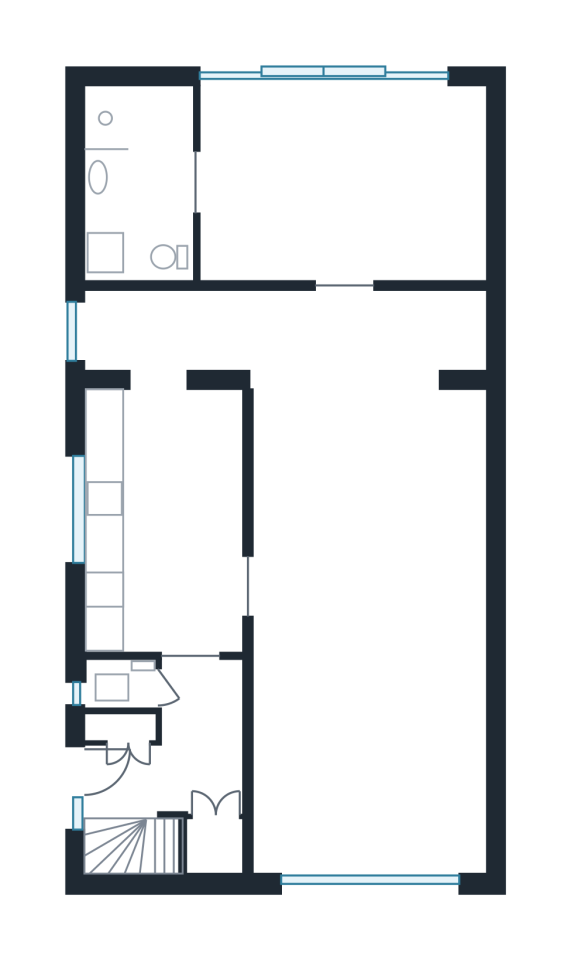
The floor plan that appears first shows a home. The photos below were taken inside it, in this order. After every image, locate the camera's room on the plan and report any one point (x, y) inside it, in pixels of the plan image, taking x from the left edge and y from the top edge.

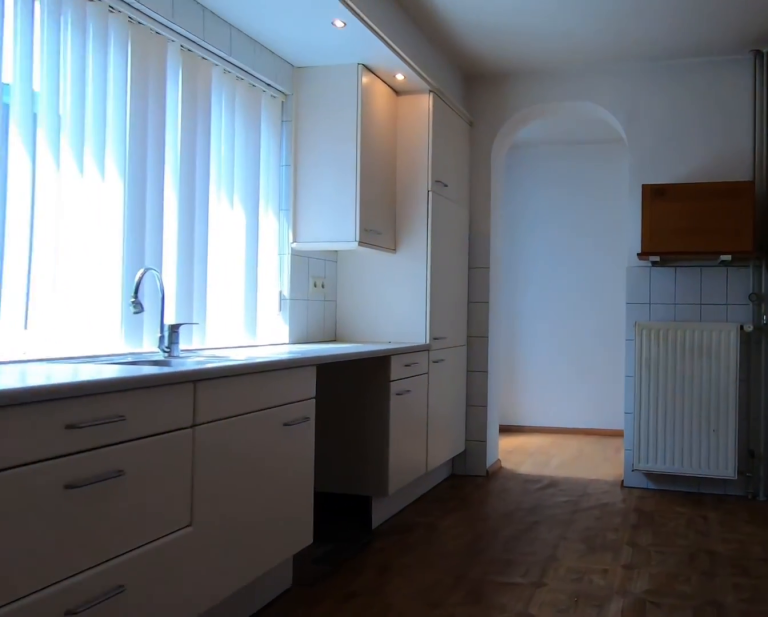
(182, 518)
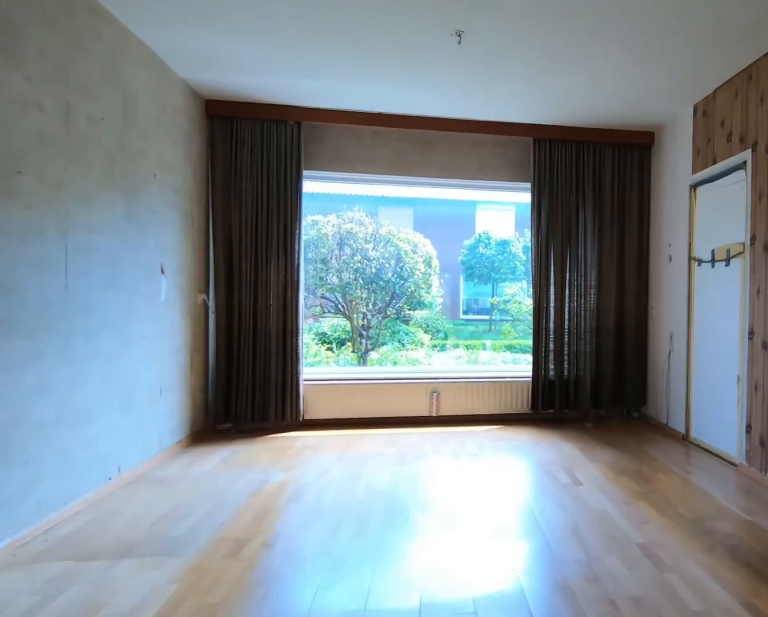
(366, 628)
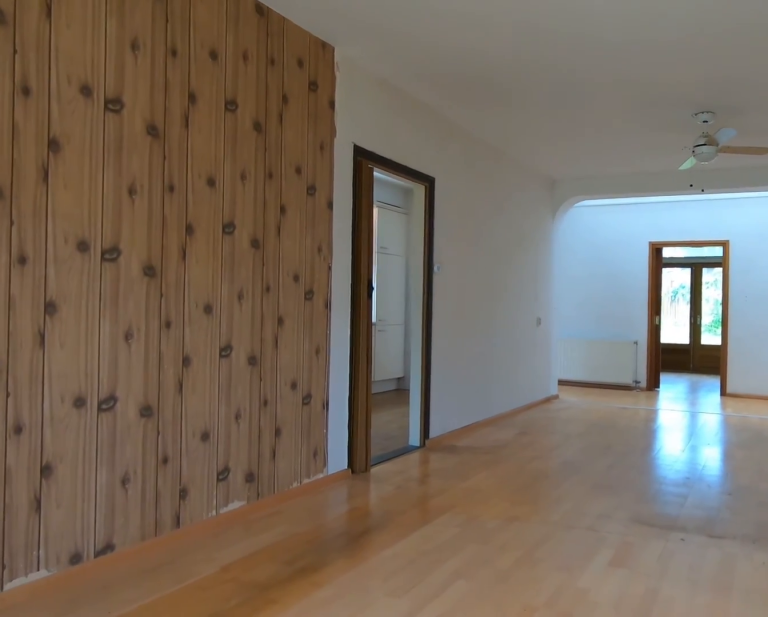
(366, 628)
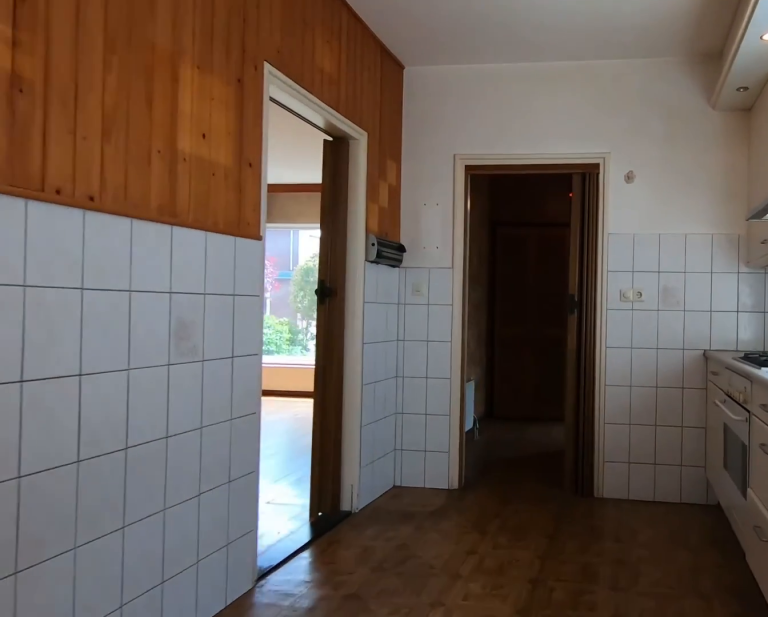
(182, 518)
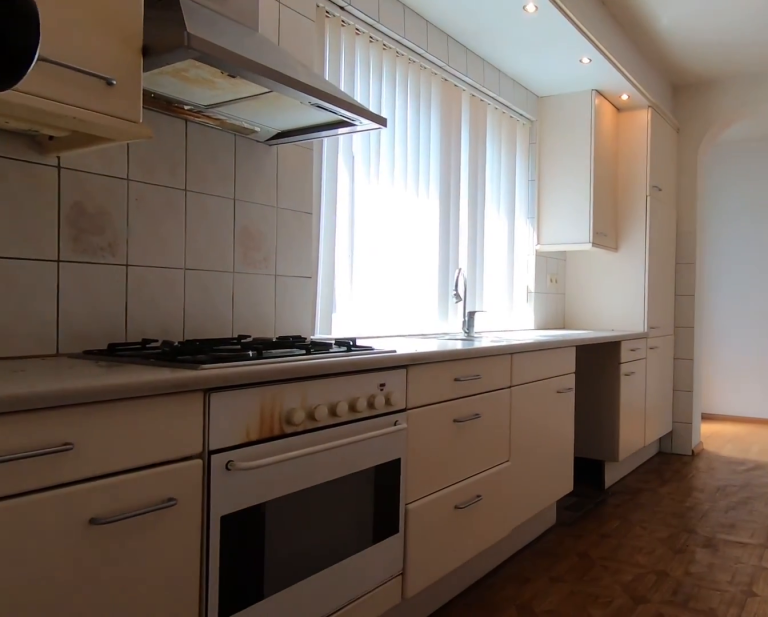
(182, 518)
